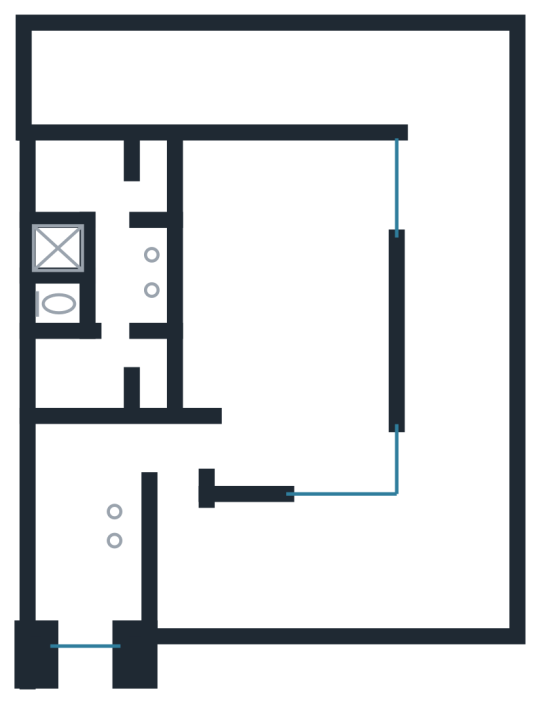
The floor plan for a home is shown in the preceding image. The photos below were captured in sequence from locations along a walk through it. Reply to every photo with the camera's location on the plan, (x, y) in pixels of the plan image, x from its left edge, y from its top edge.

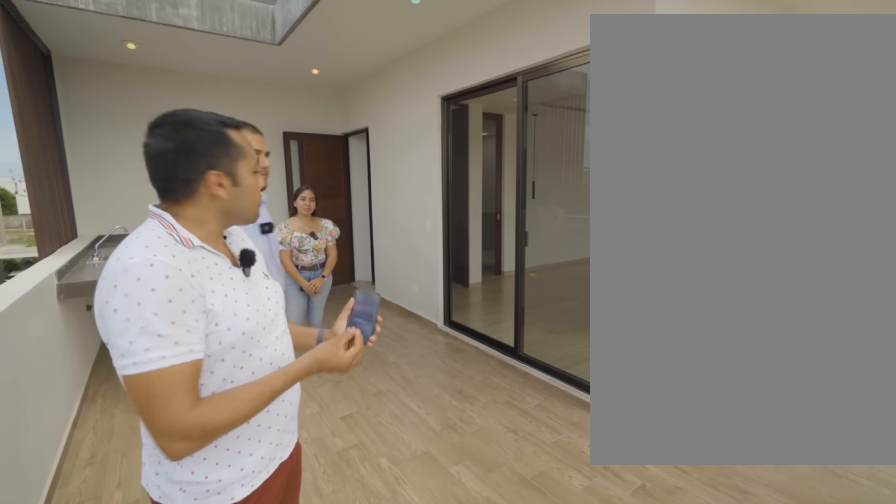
(433, 544)
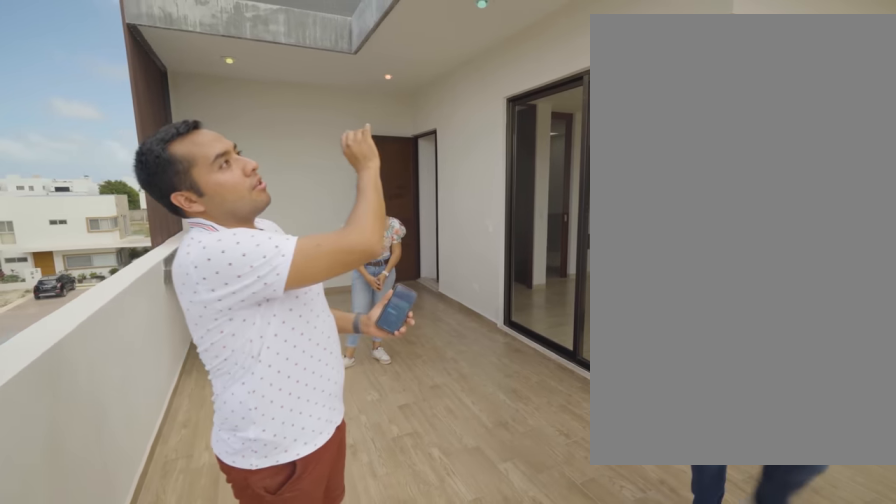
(433, 544)
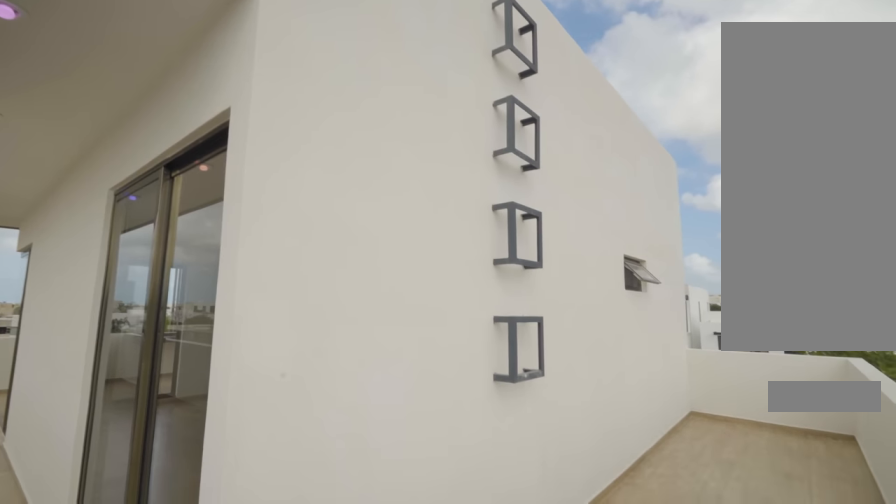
(417, 79)
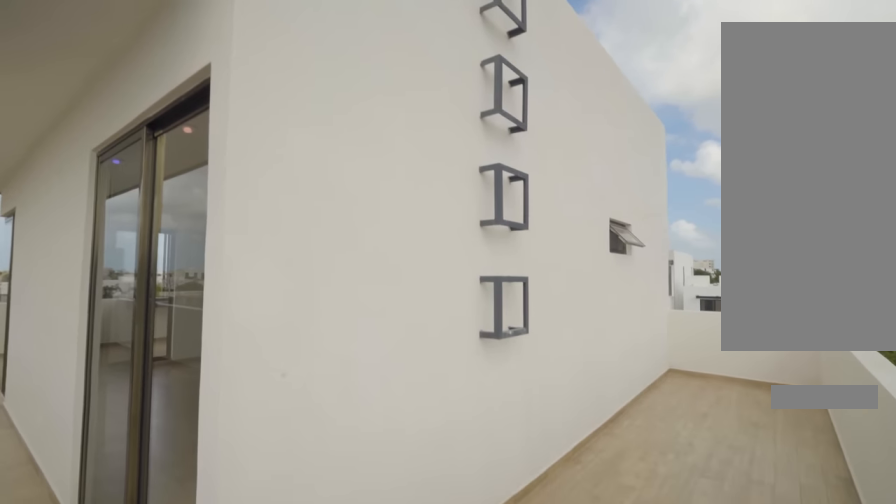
(418, 79)
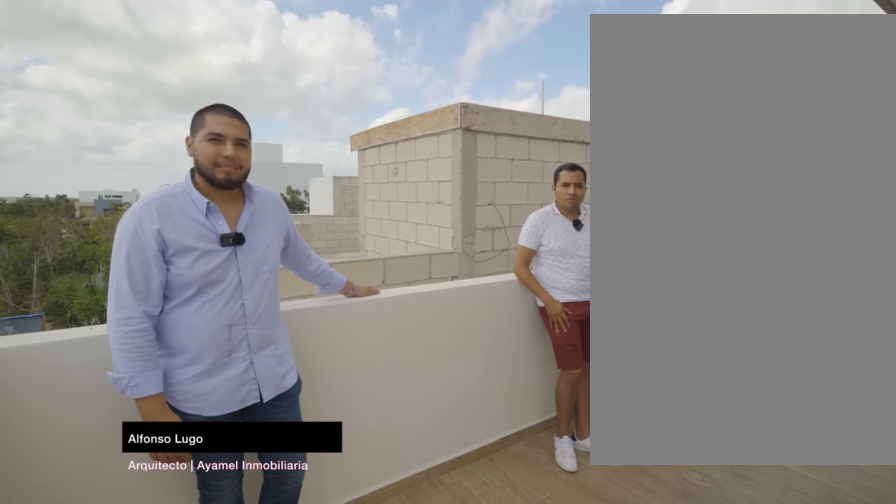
(419, 78)
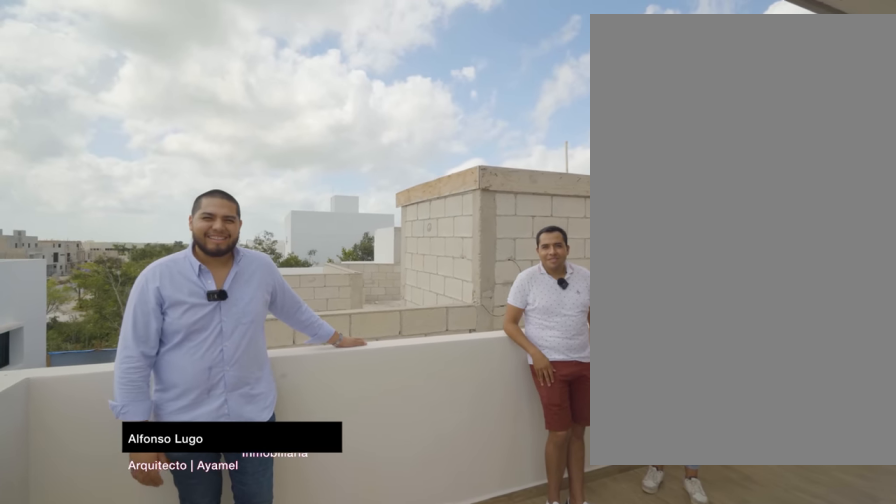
(418, 79)
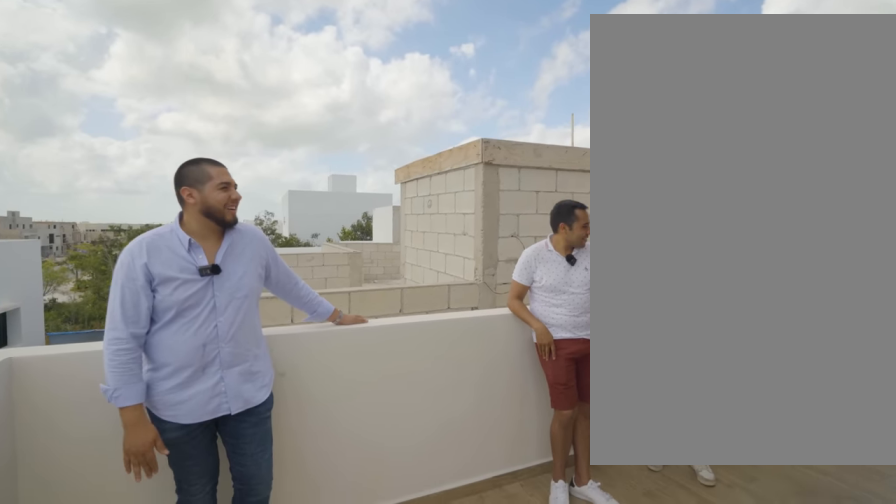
(418, 79)
